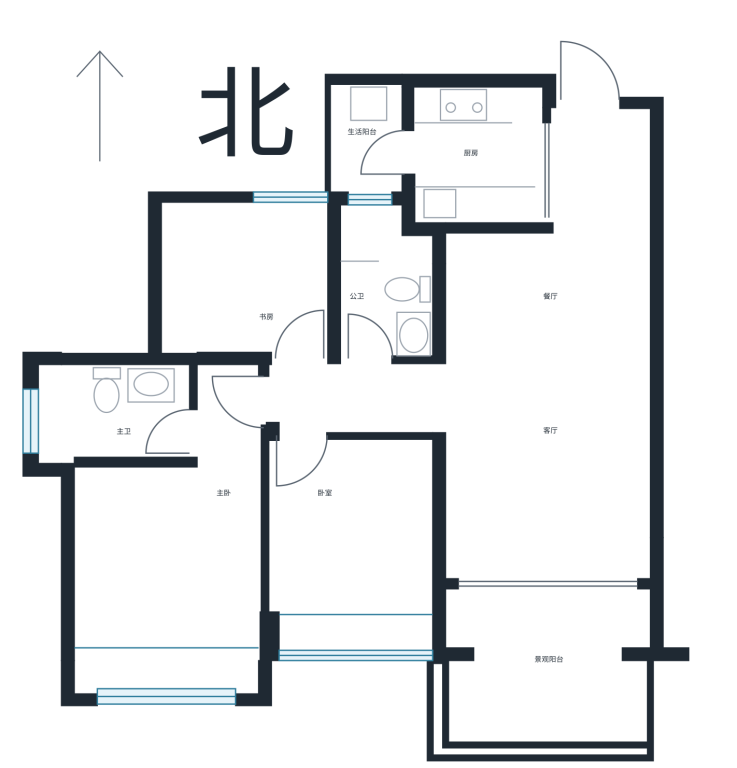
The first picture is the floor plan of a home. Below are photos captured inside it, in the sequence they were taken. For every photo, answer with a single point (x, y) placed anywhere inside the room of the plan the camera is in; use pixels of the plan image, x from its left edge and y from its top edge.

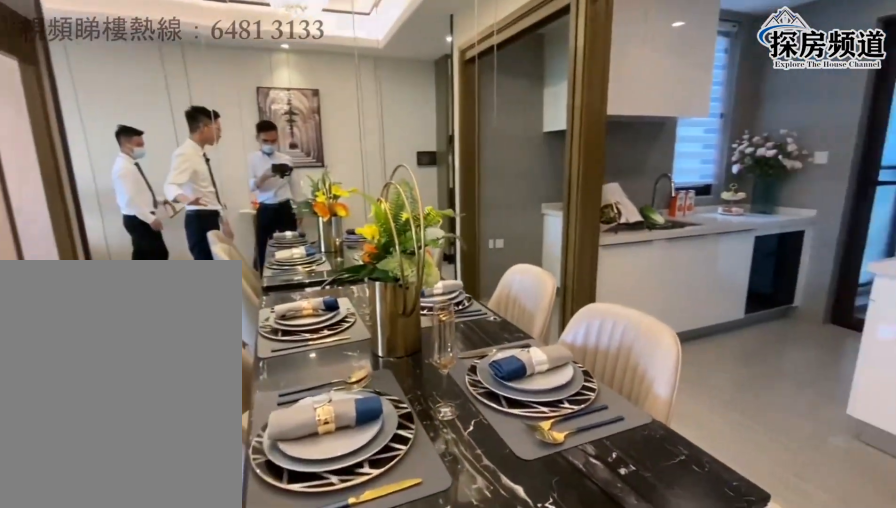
(501, 300)
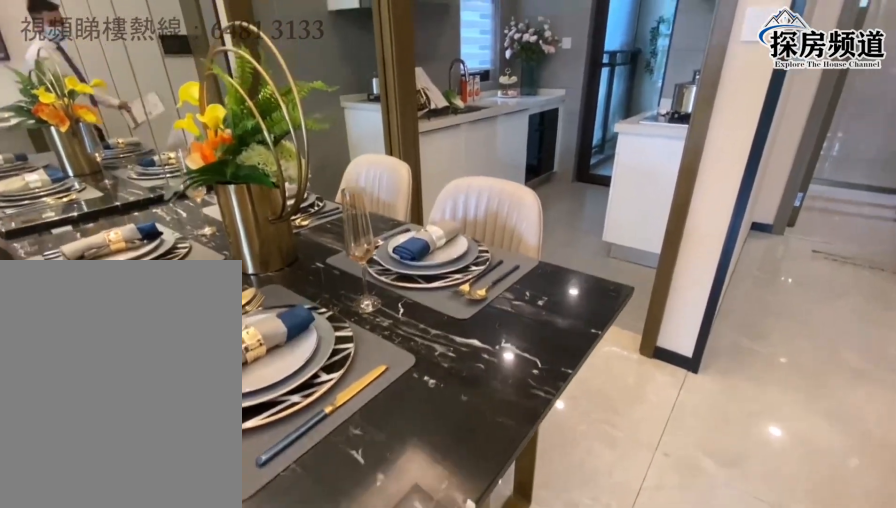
(500, 300)
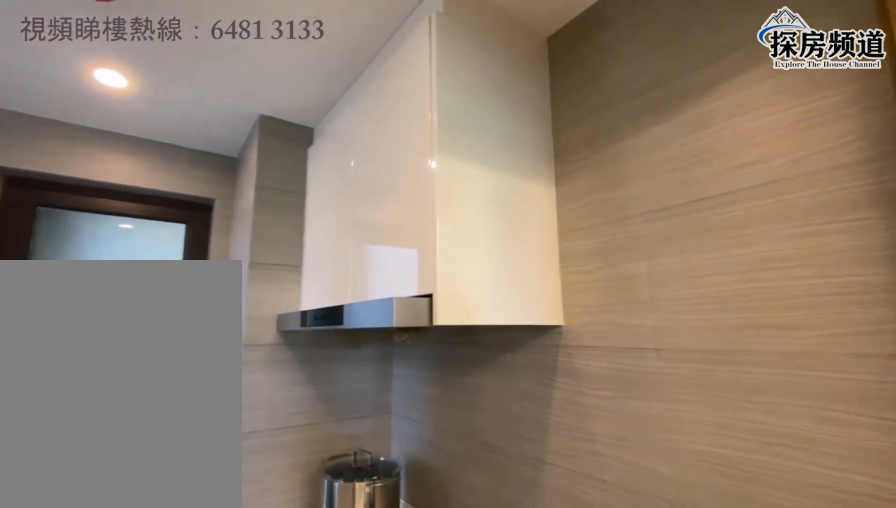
(496, 178)
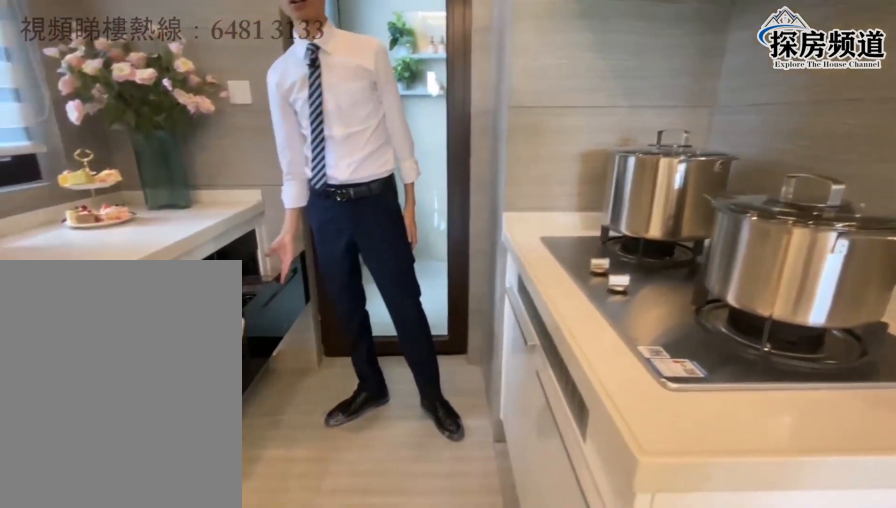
(497, 169)
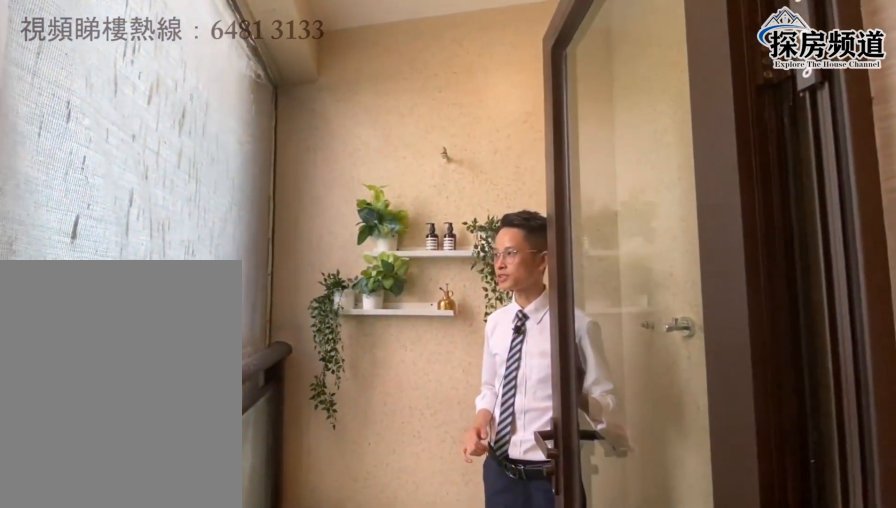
(374, 145)
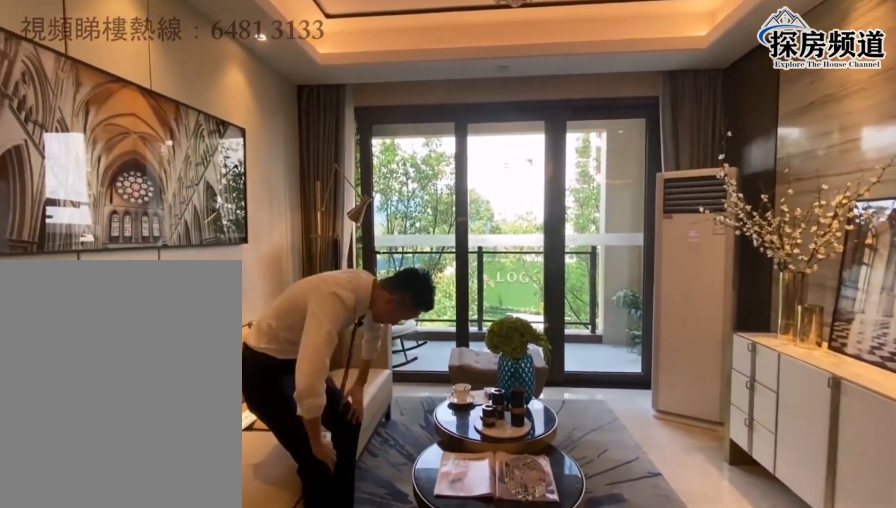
(546, 458)
